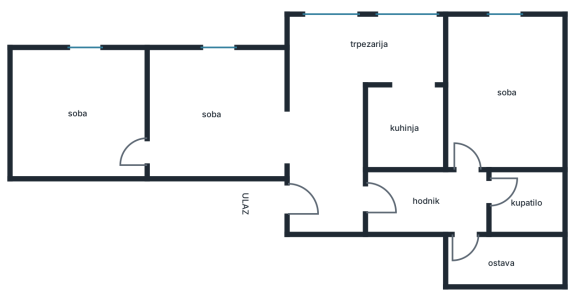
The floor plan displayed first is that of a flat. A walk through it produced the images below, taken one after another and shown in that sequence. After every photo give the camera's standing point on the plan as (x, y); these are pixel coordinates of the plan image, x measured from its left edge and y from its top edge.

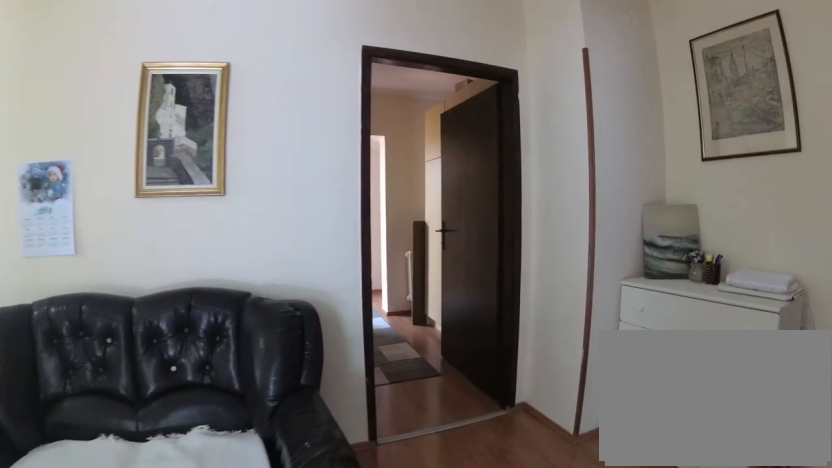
(294, 162)
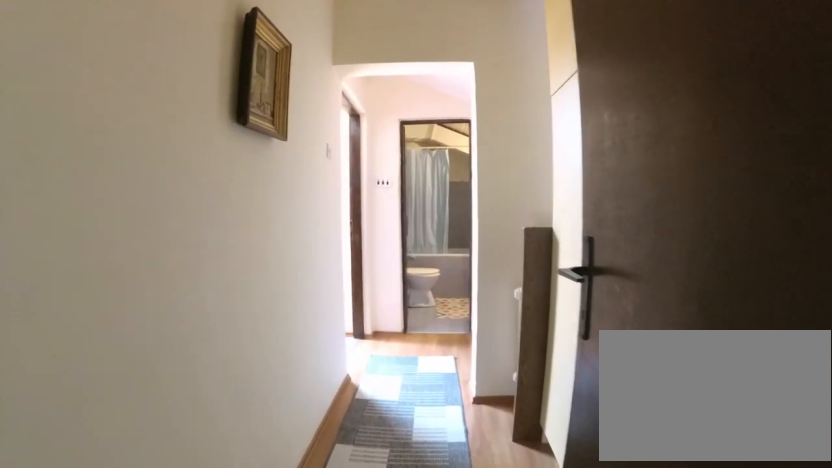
(354, 194)
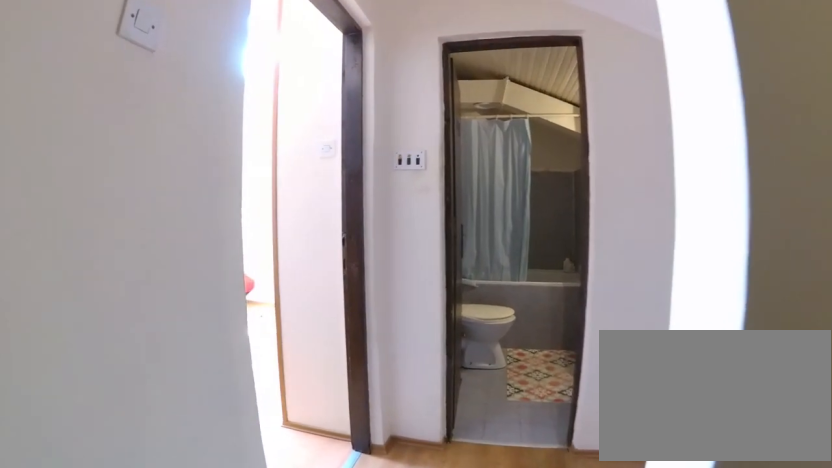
(404, 199)
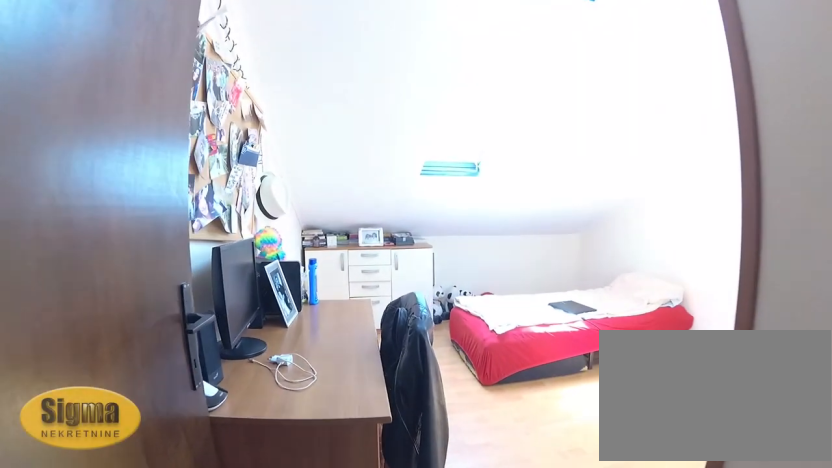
(464, 182)
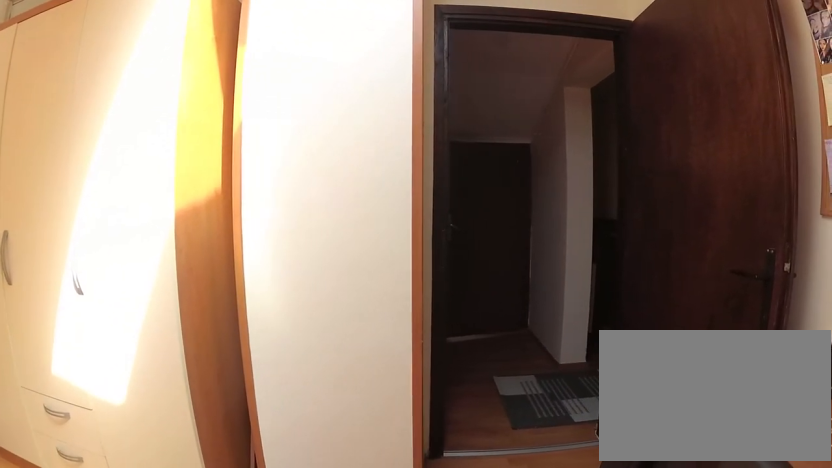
(474, 76)
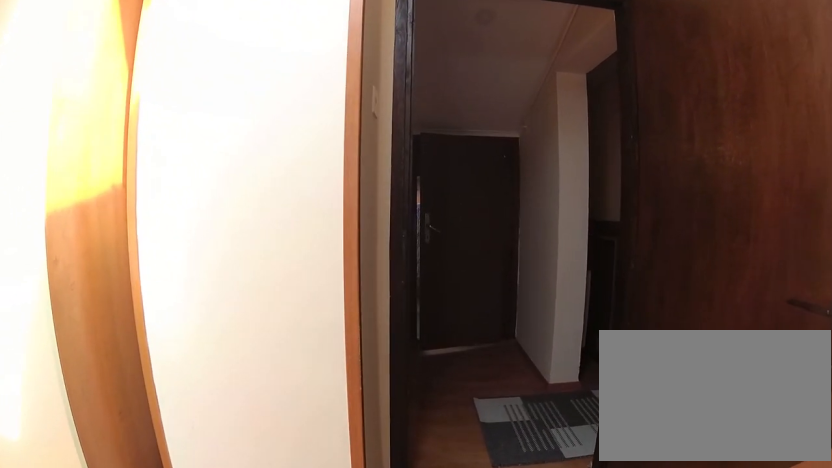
(474, 90)
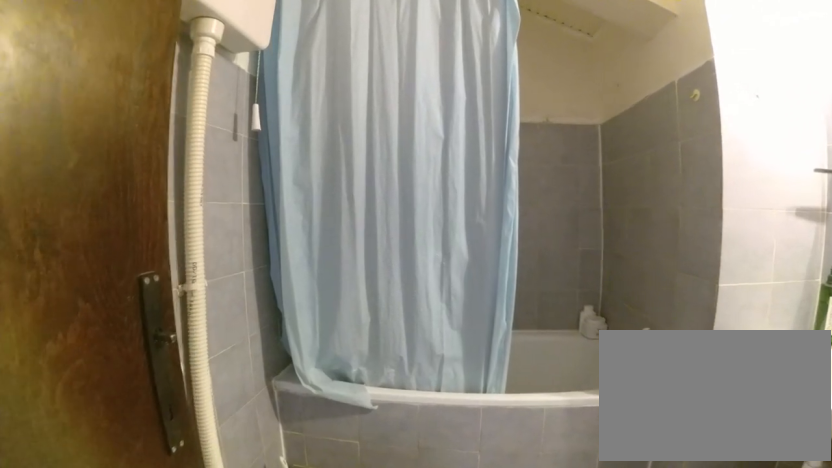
(488, 198)
